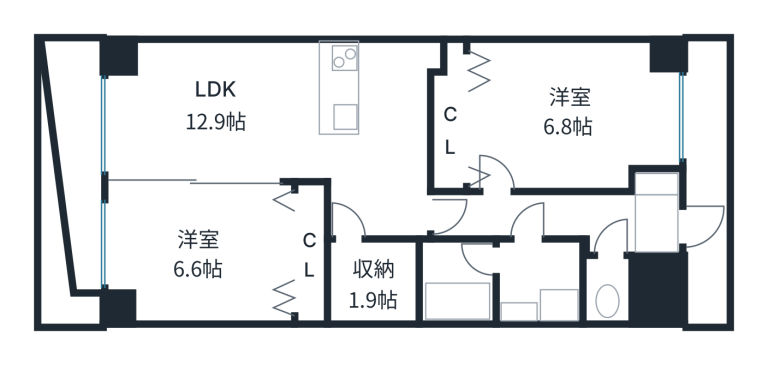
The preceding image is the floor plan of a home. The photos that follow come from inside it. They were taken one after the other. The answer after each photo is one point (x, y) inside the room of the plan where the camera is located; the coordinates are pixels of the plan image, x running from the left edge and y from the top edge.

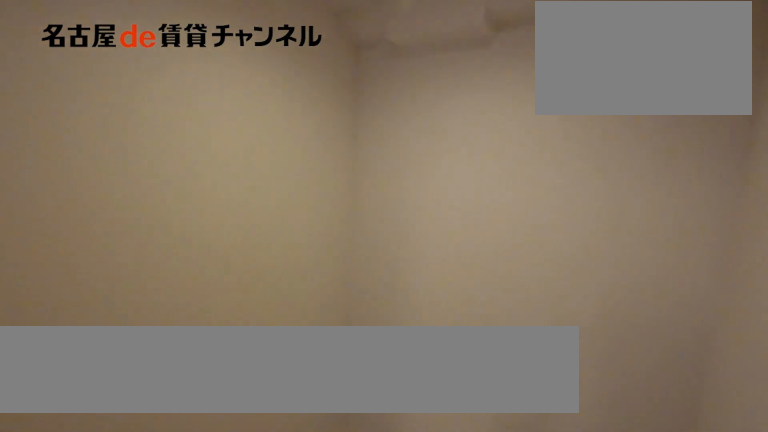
(372, 281)
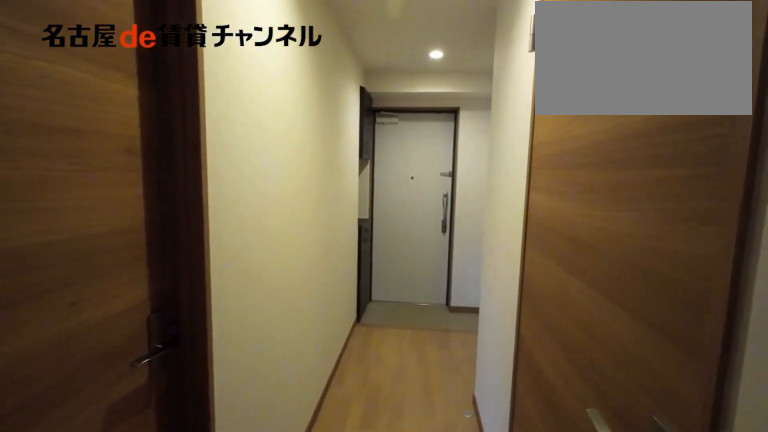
(539, 217)
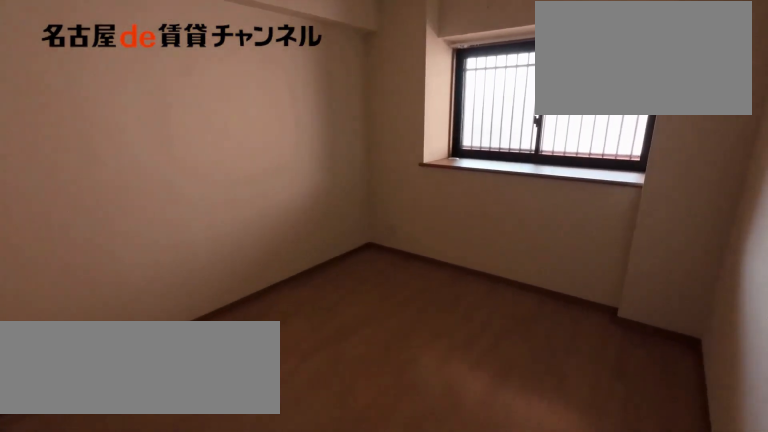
(568, 113)
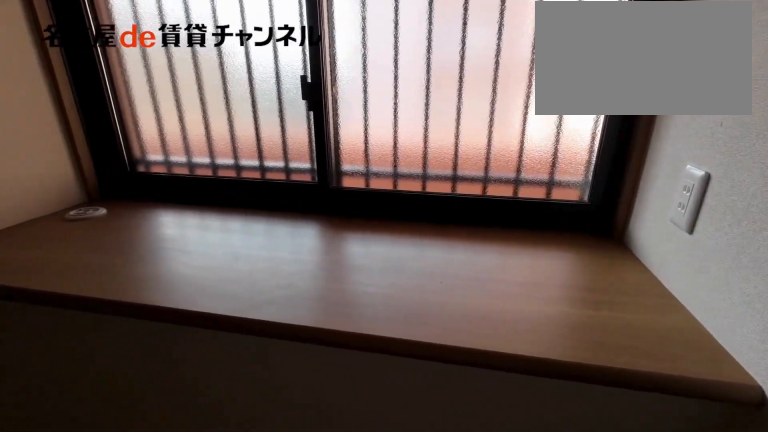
(568, 113)
